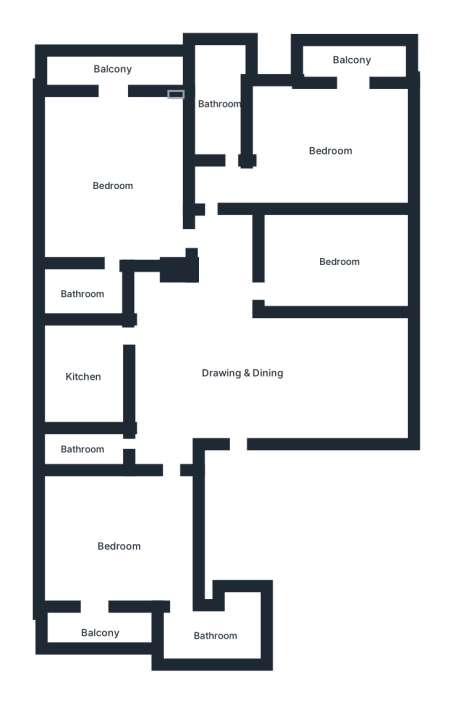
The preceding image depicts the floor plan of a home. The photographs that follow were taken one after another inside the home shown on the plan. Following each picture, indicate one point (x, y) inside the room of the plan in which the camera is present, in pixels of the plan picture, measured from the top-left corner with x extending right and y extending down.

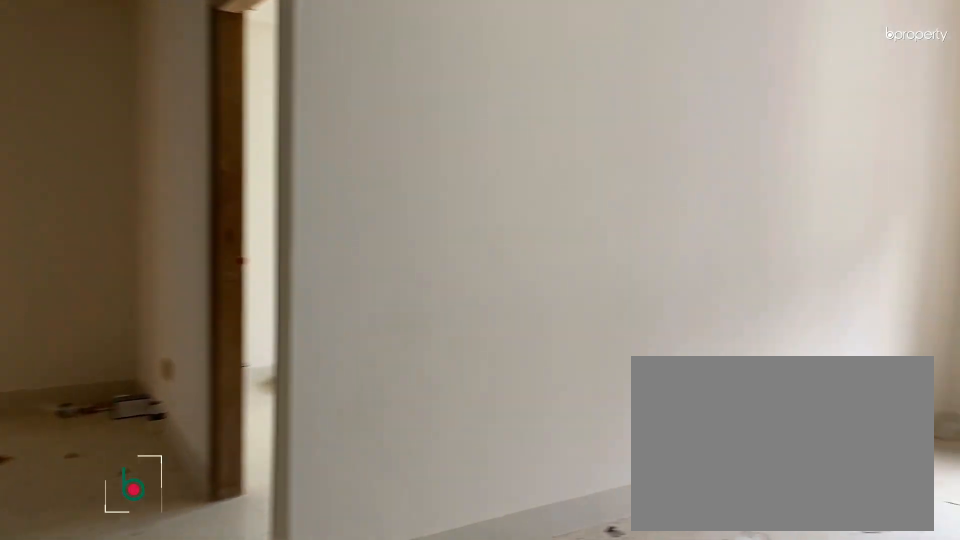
(243, 372)
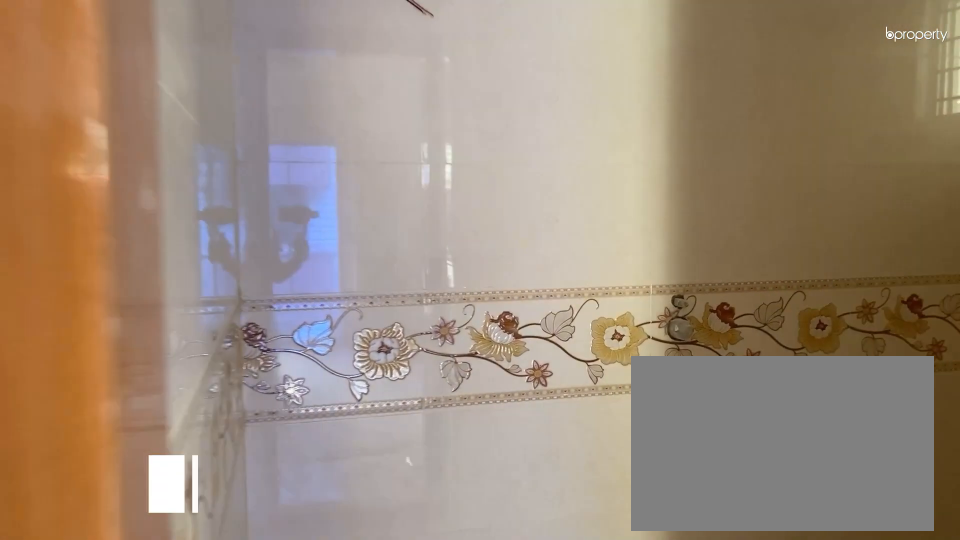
(82, 292)
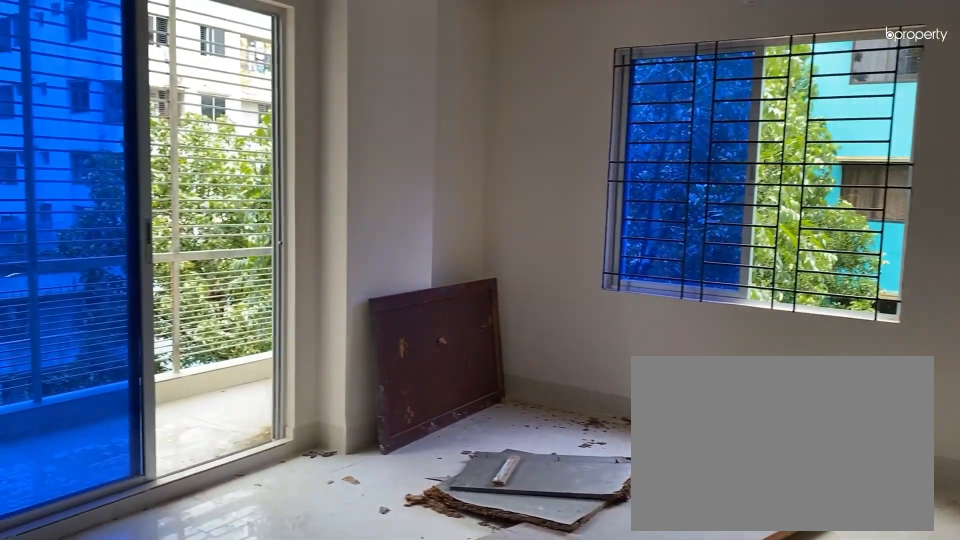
(333, 151)
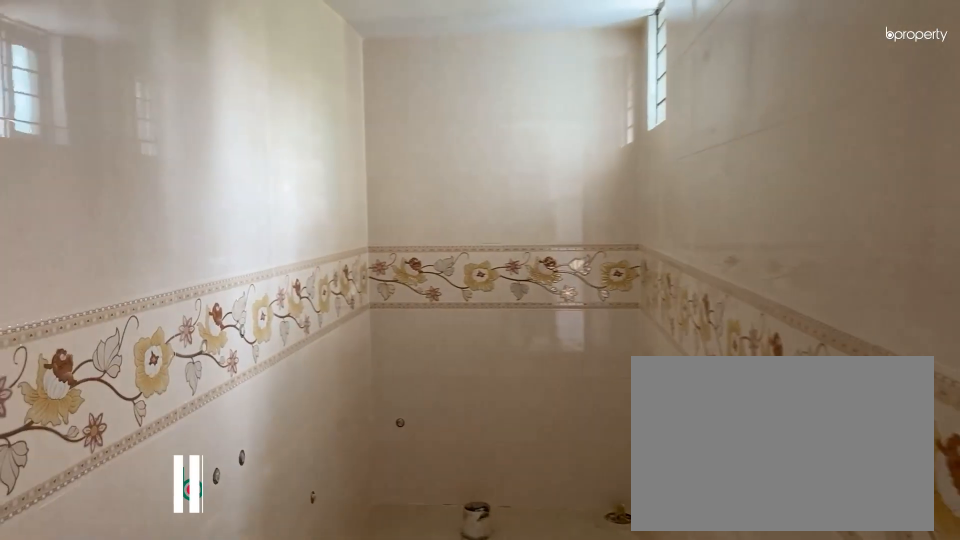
(221, 104)
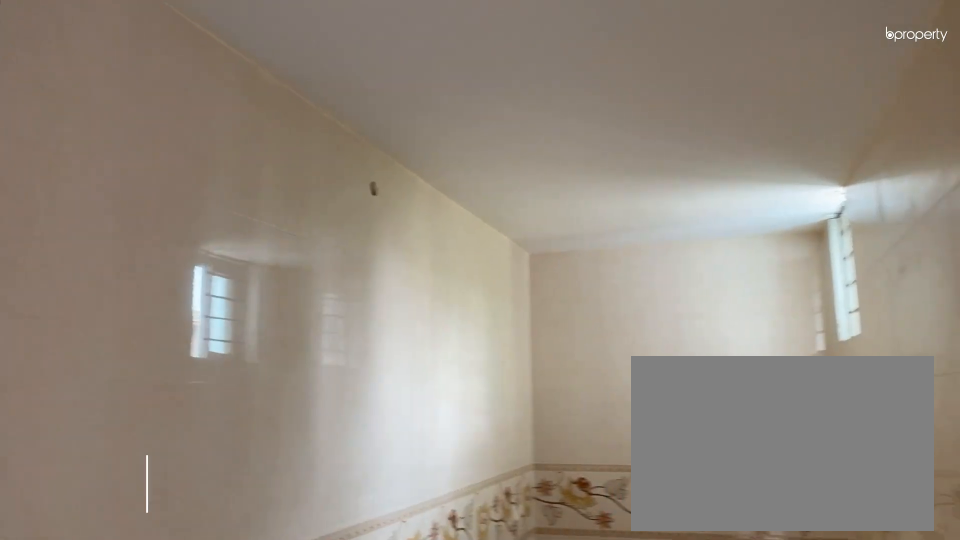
(221, 104)
